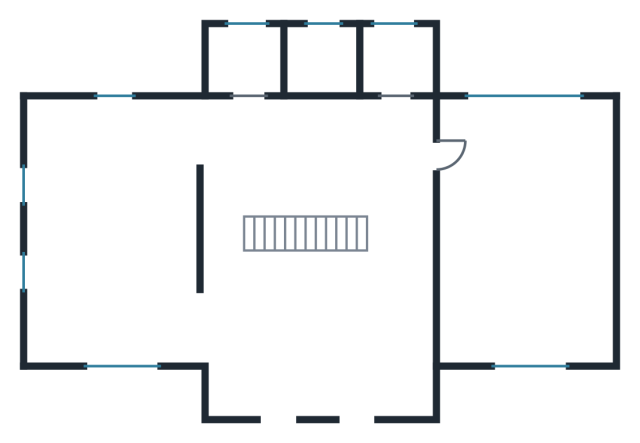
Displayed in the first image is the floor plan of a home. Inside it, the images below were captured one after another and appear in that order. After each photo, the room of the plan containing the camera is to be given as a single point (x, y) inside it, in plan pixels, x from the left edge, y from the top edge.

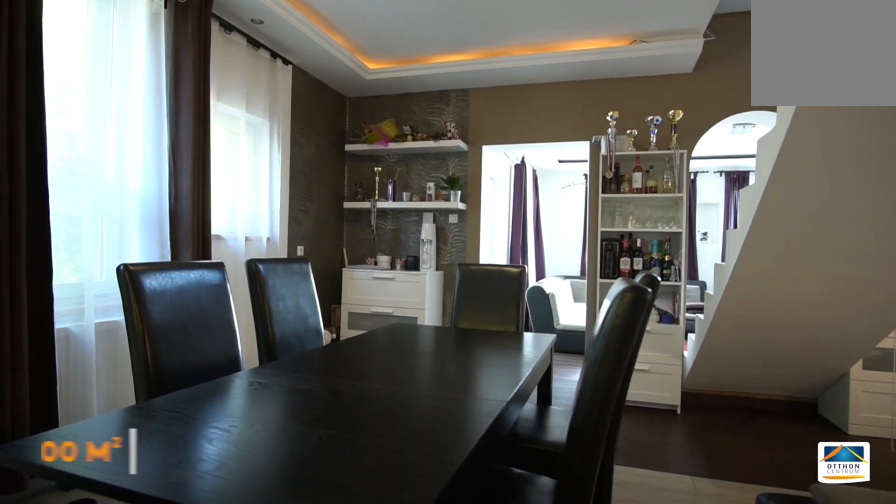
(316, 233)
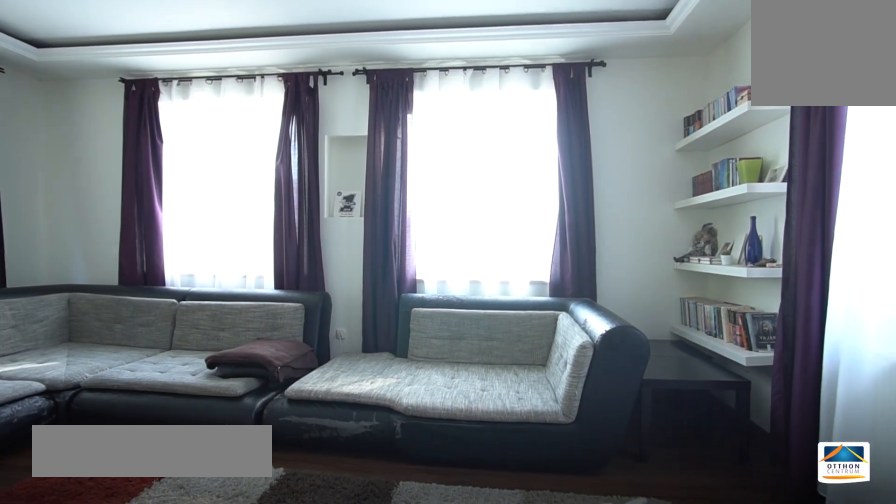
(131, 227)
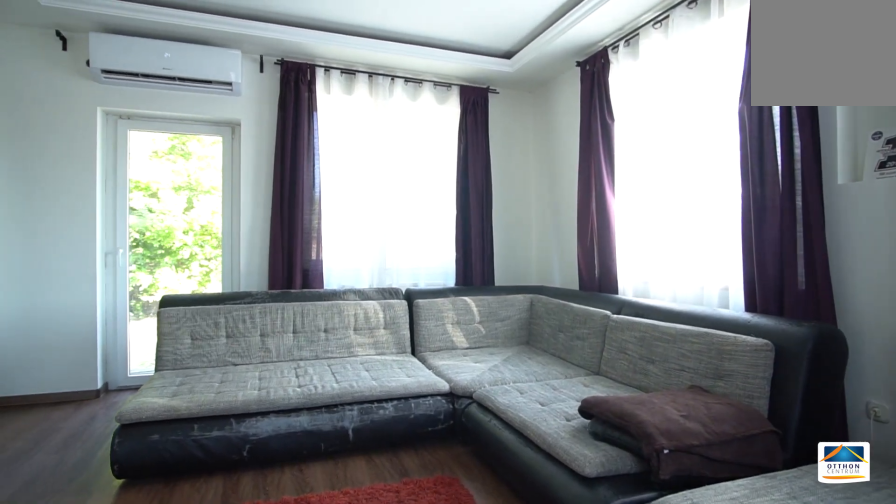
(131, 227)
